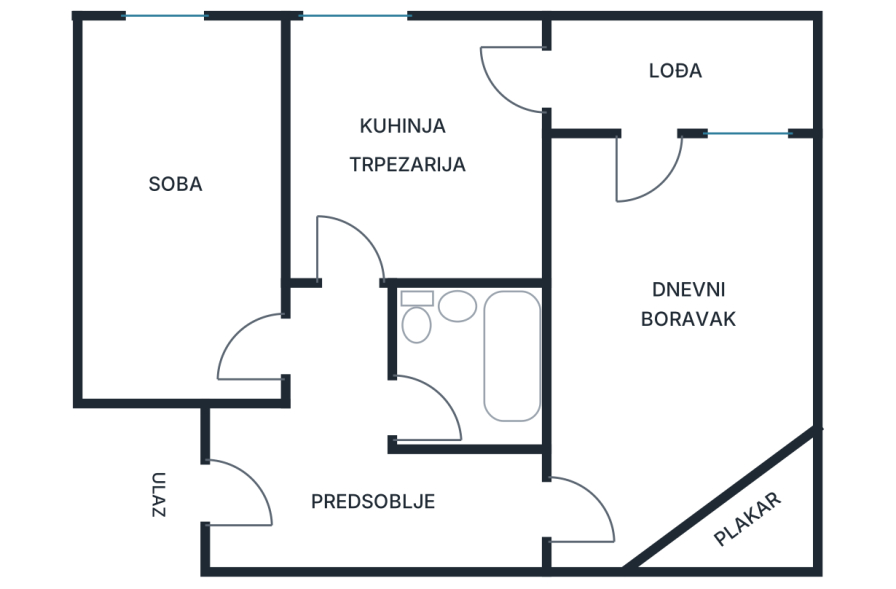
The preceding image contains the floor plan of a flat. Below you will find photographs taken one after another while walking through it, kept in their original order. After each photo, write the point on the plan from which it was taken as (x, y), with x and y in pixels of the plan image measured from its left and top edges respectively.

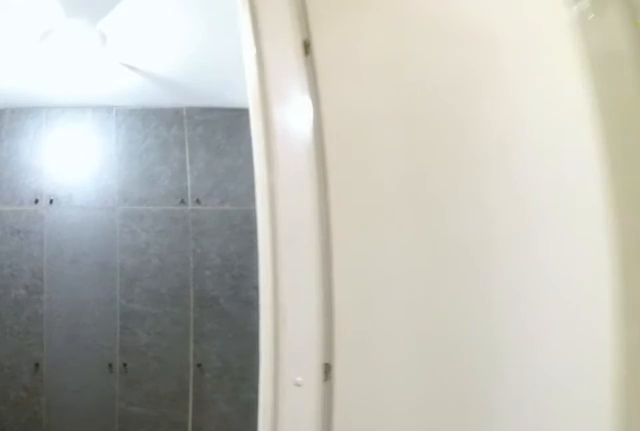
(337, 292)
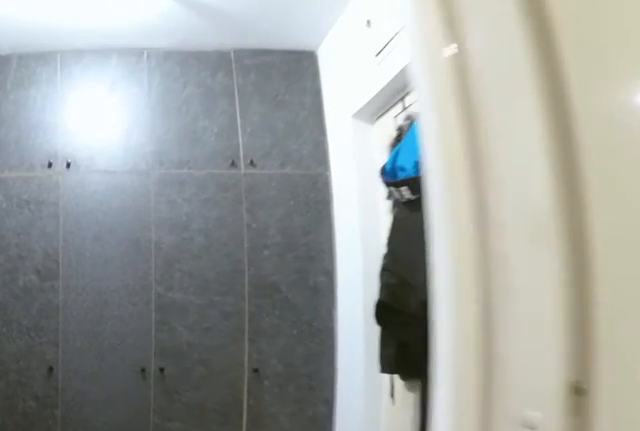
(342, 341)
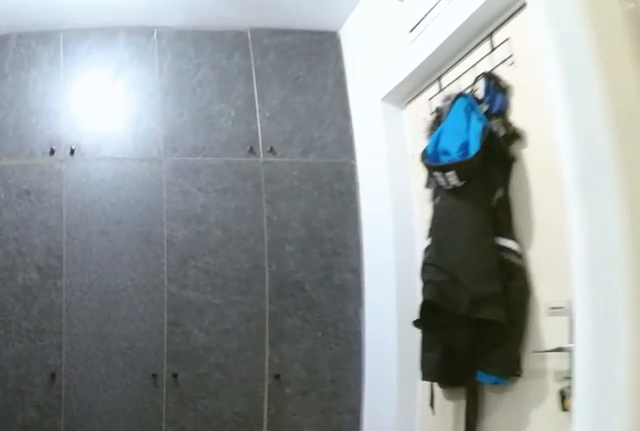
(345, 359)
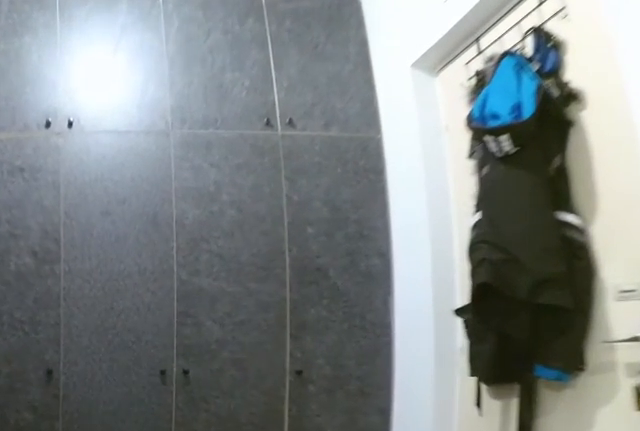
(346, 375)
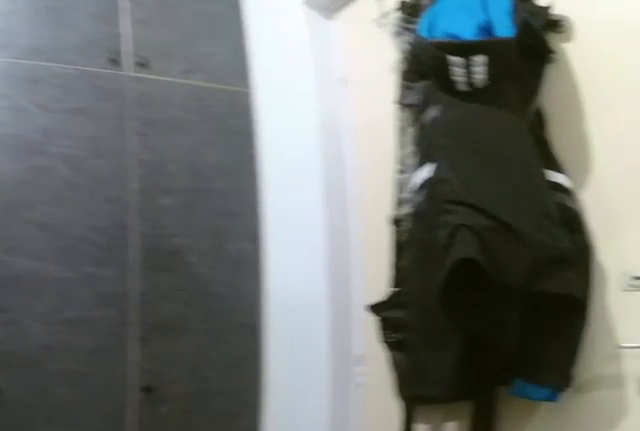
(350, 426)
